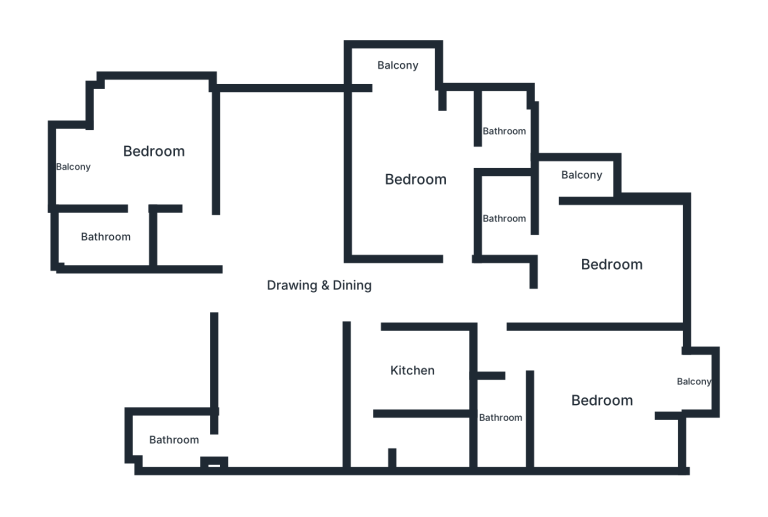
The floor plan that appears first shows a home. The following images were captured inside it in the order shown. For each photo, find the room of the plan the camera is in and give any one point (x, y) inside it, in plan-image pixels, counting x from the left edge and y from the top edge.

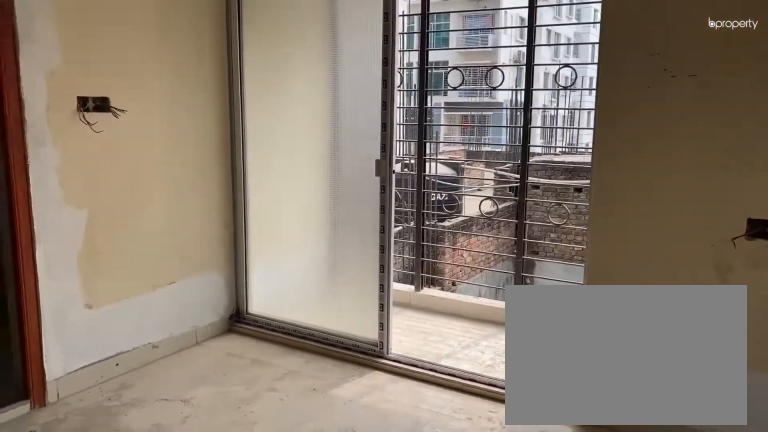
(155, 151)
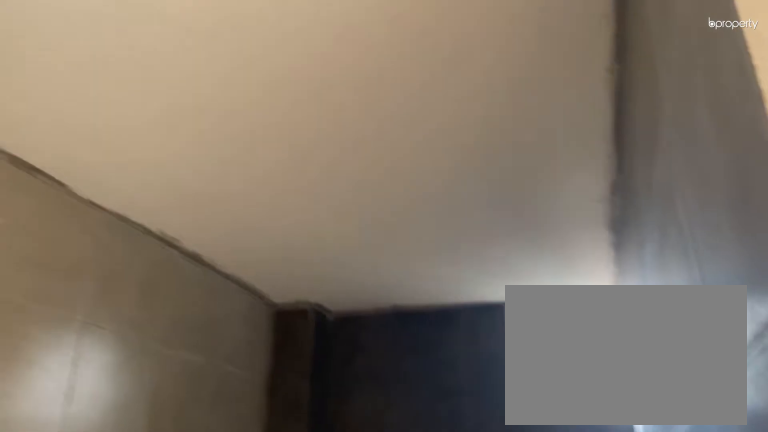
(105, 237)
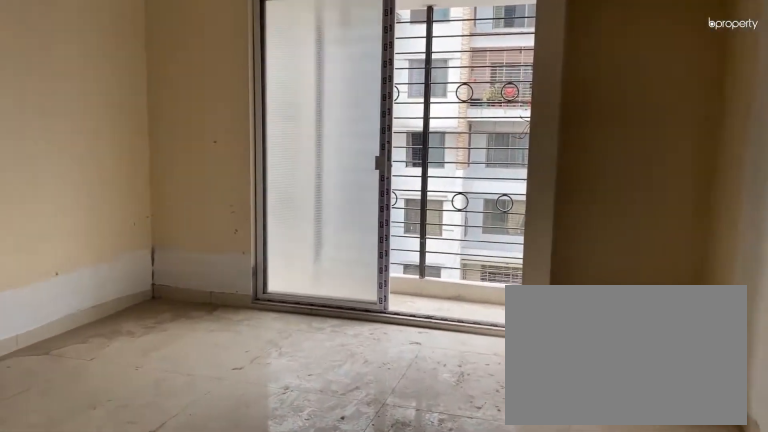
(415, 180)
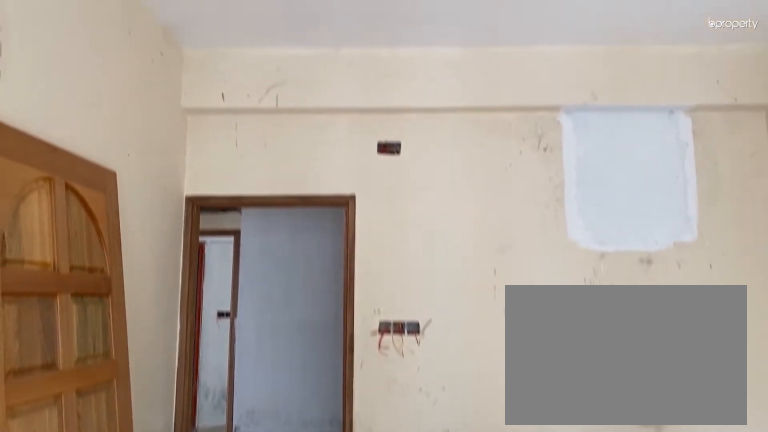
(415, 180)
